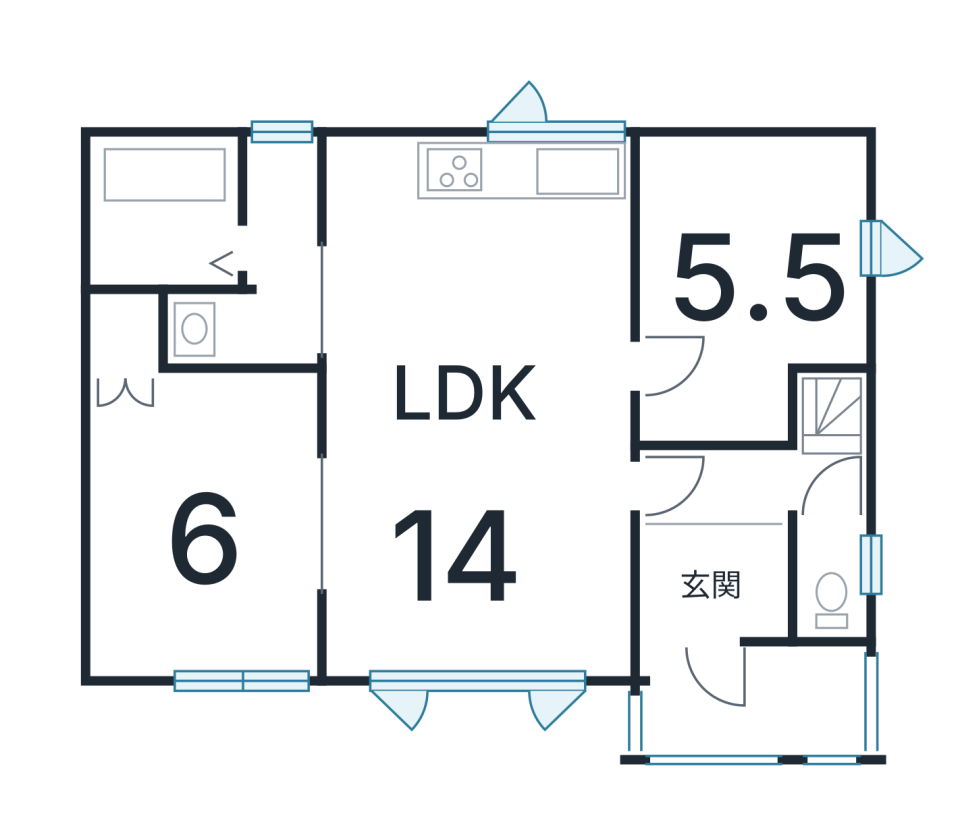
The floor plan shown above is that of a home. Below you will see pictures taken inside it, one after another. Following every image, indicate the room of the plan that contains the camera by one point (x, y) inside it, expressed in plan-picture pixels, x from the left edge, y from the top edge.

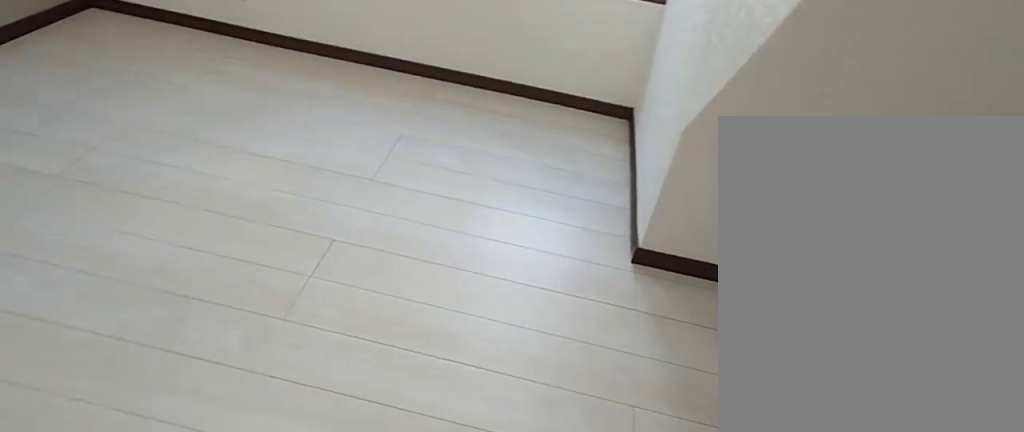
(758, 249)
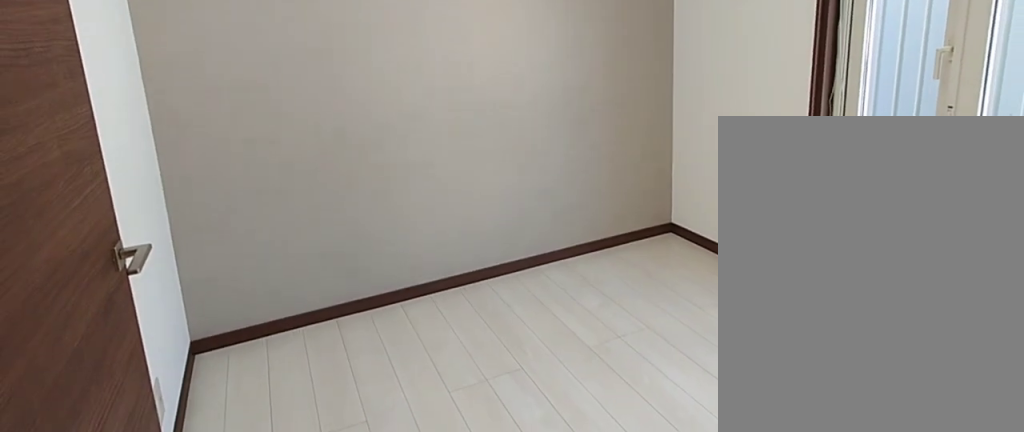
(758, 249)
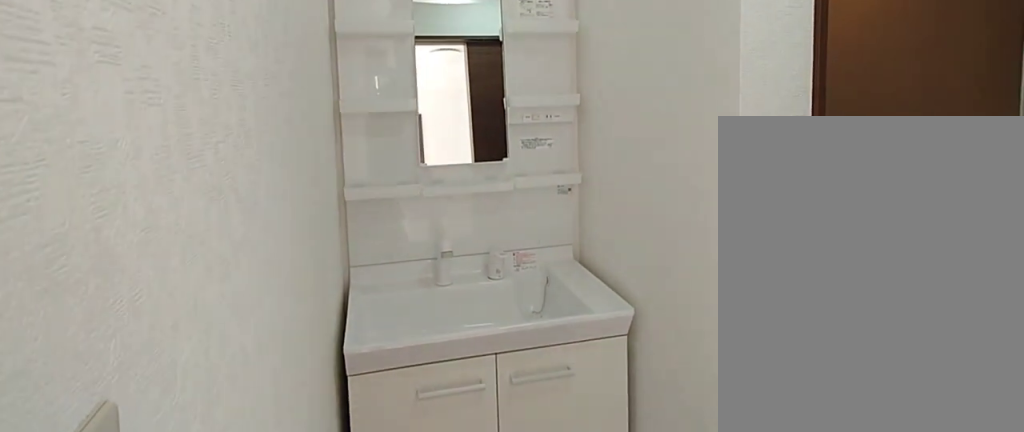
(284, 284)
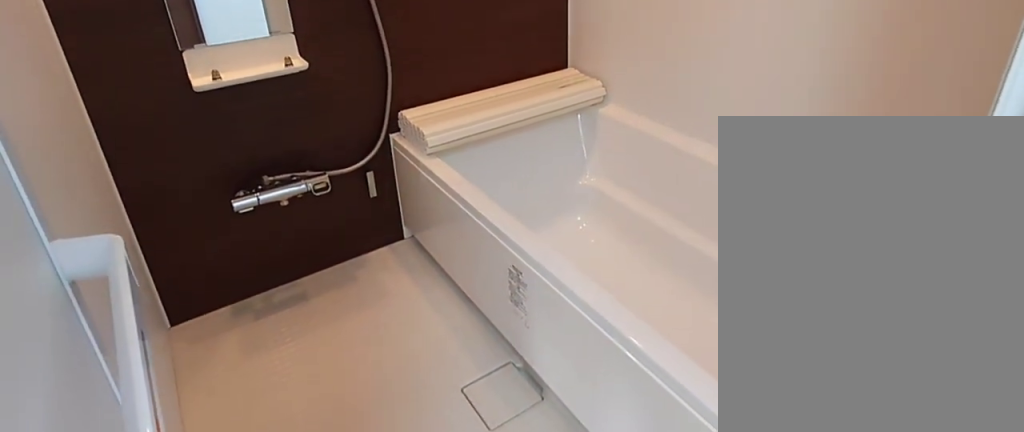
(160, 246)
